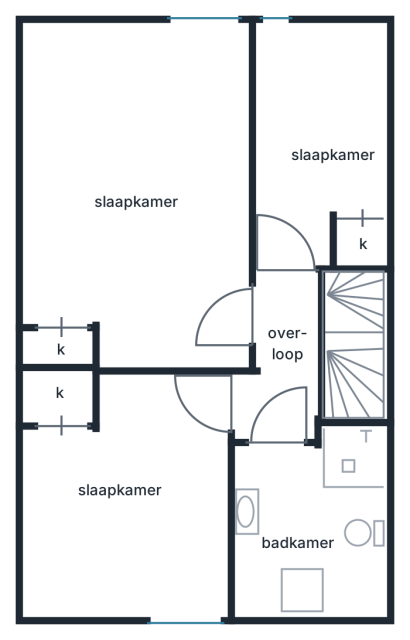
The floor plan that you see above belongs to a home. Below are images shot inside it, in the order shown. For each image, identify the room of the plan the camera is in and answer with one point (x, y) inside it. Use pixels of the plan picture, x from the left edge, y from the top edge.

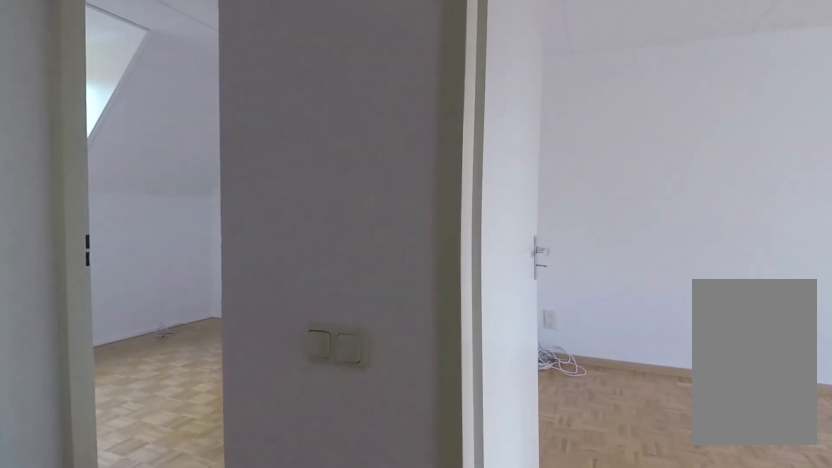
(286, 377)
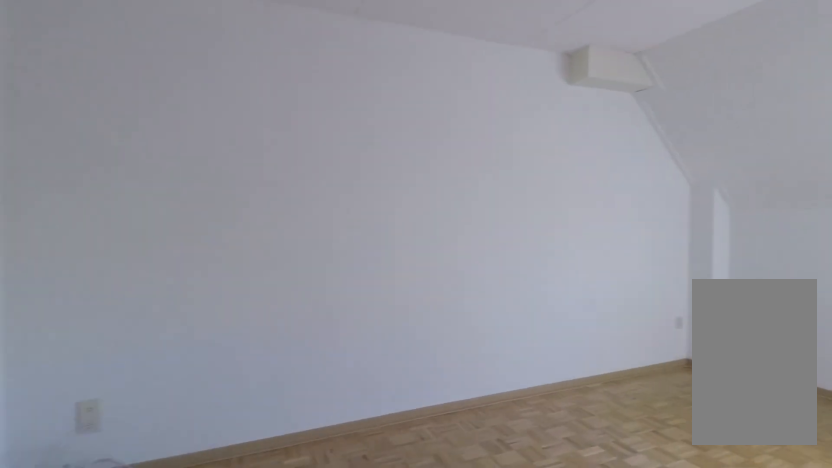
(145, 204)
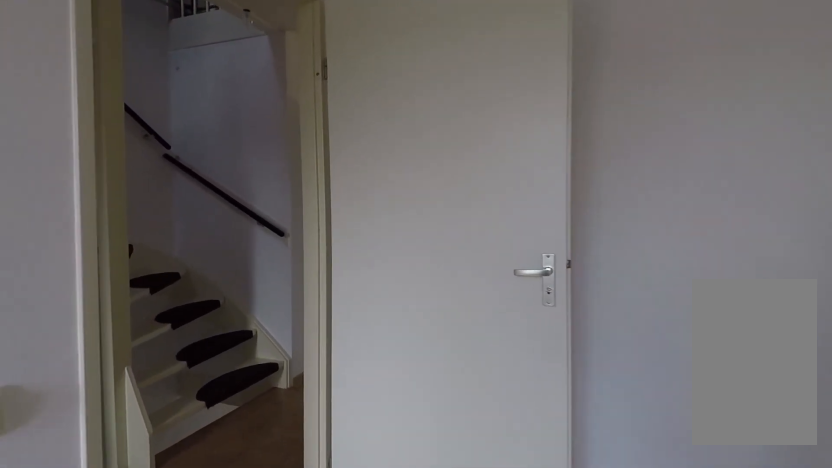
(145, 204)
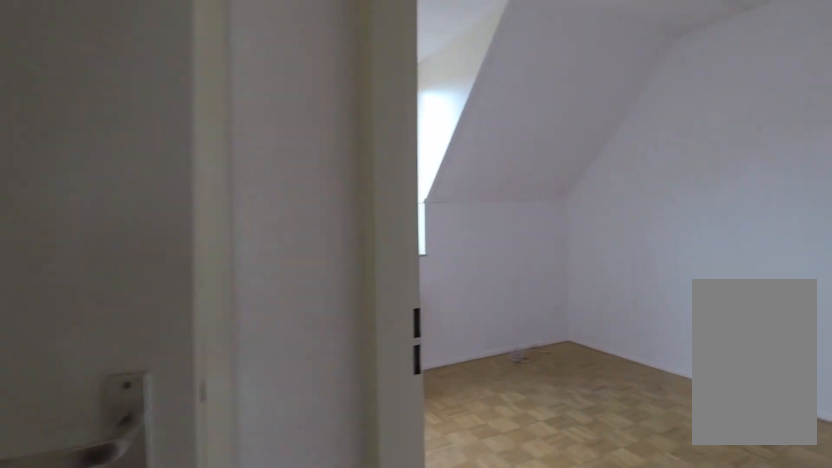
(290, 420)
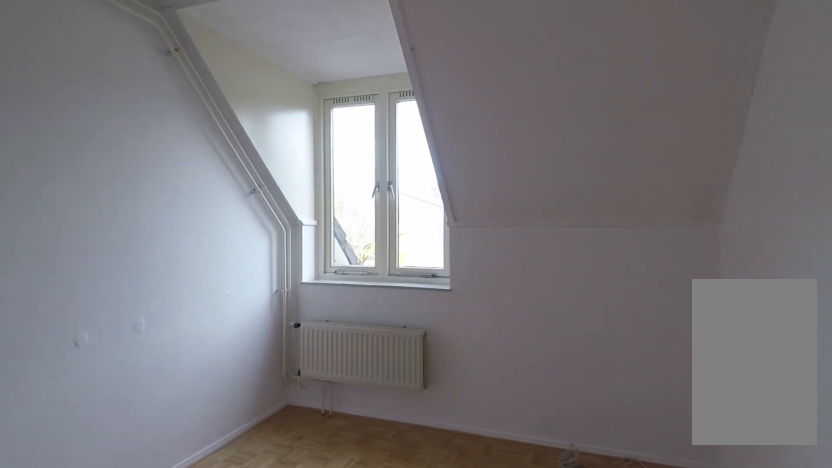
(140, 491)
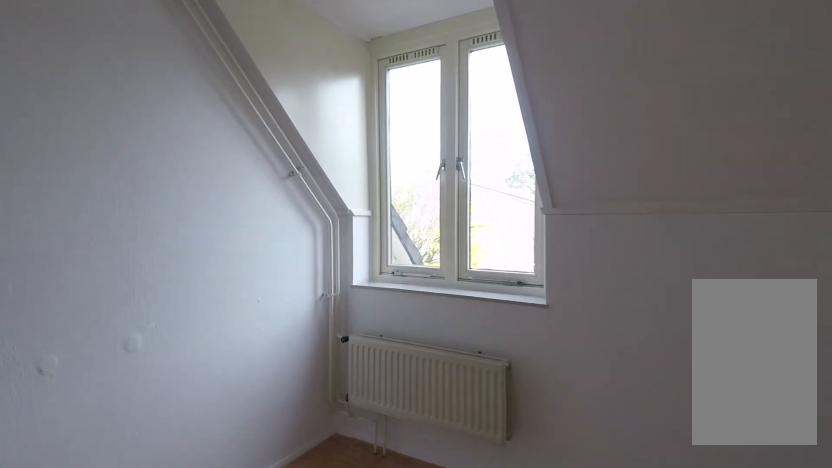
(140, 491)
